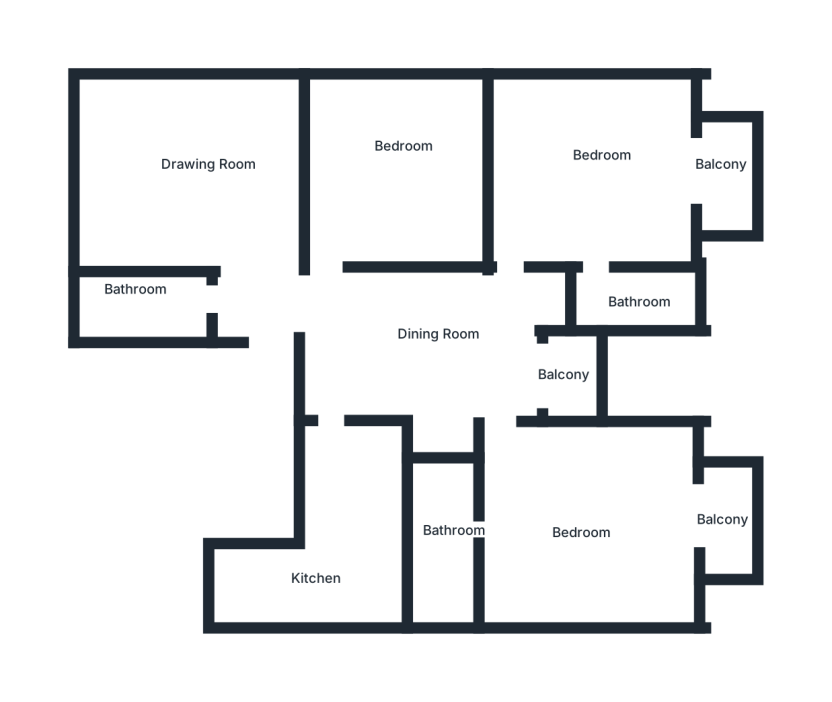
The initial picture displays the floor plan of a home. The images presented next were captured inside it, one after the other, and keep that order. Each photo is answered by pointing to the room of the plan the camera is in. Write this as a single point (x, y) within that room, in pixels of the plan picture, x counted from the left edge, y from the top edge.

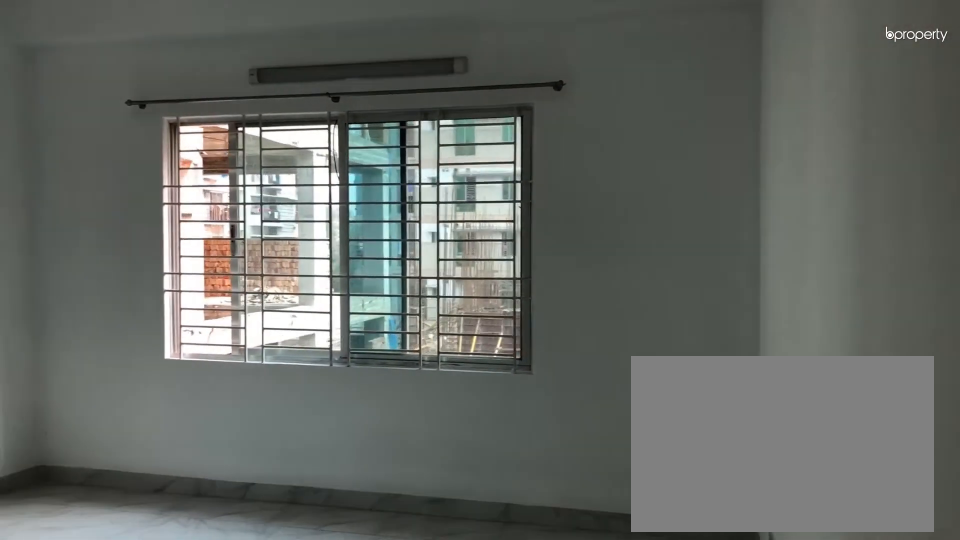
(183, 173)
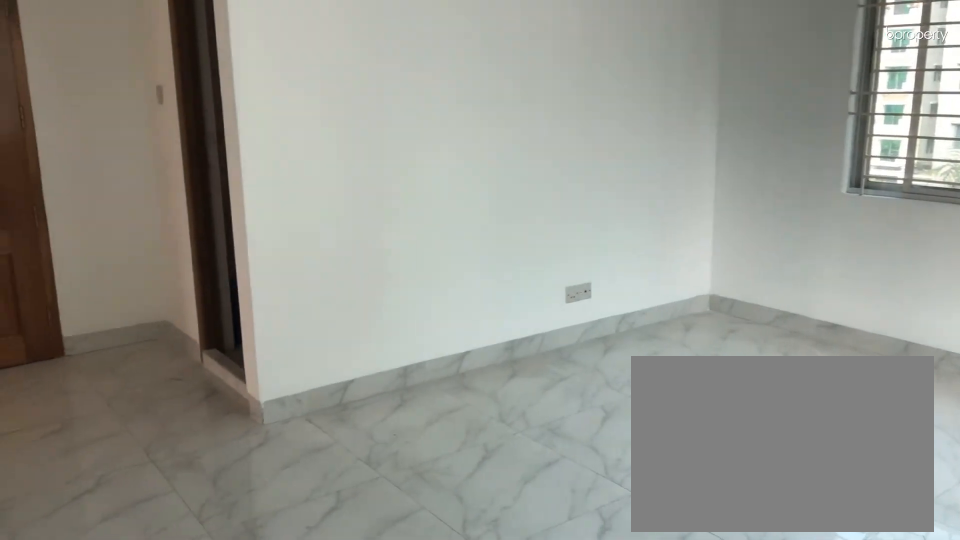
(183, 173)
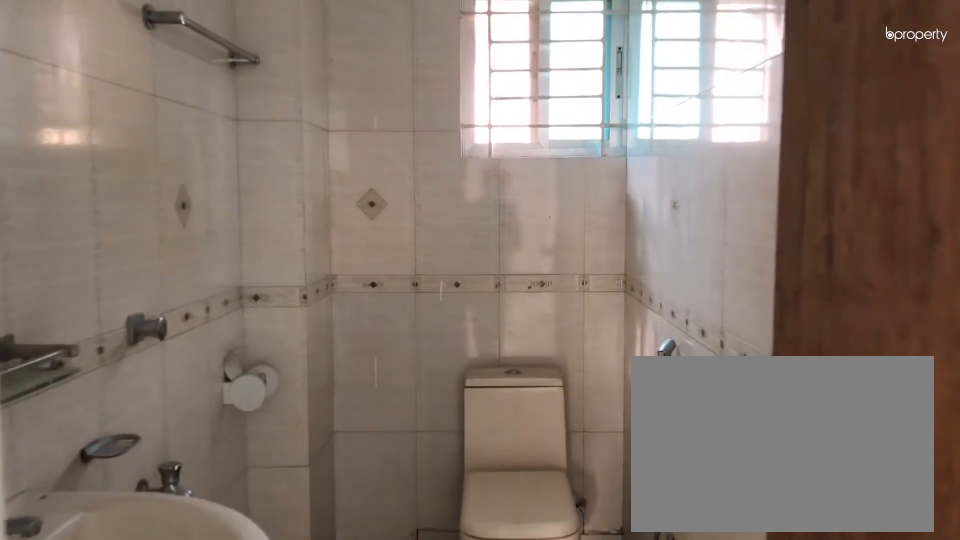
(147, 300)
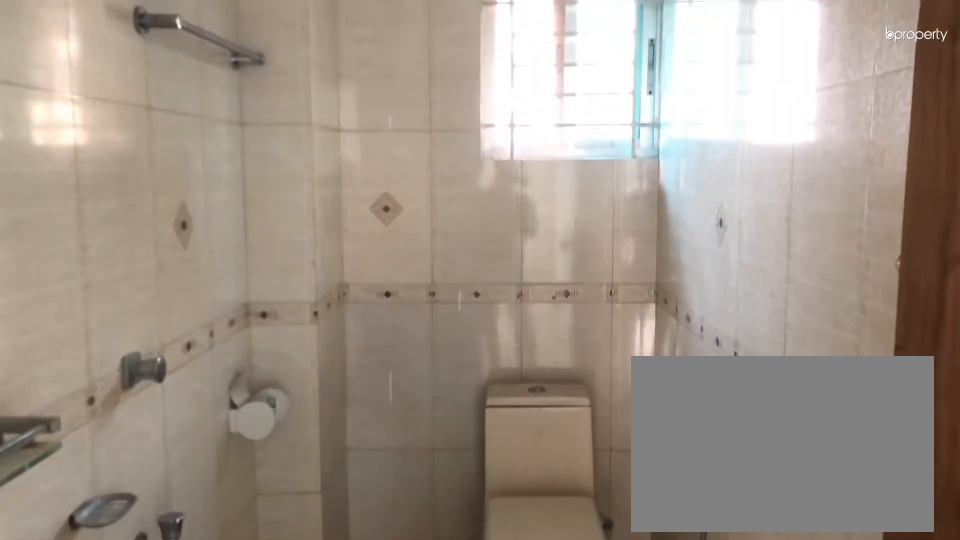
(147, 300)
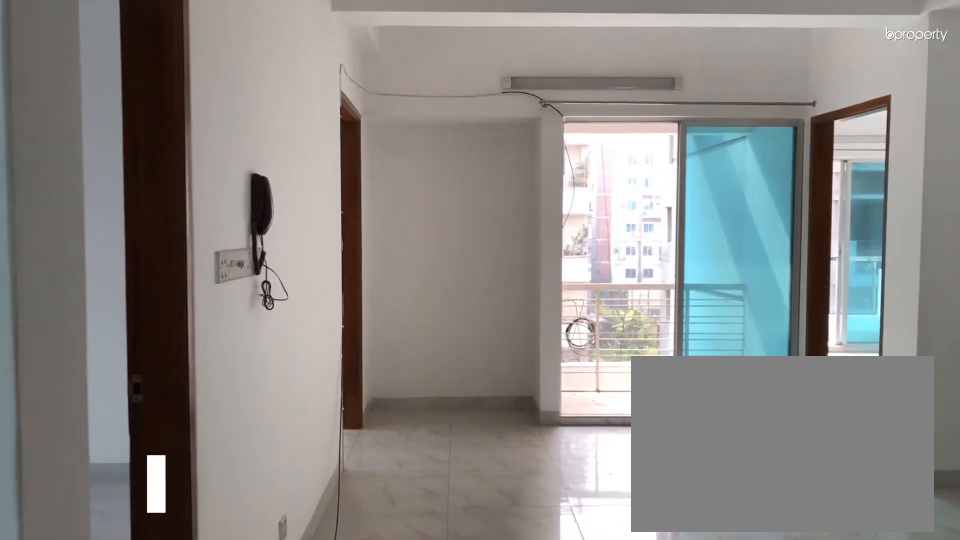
(350, 341)
